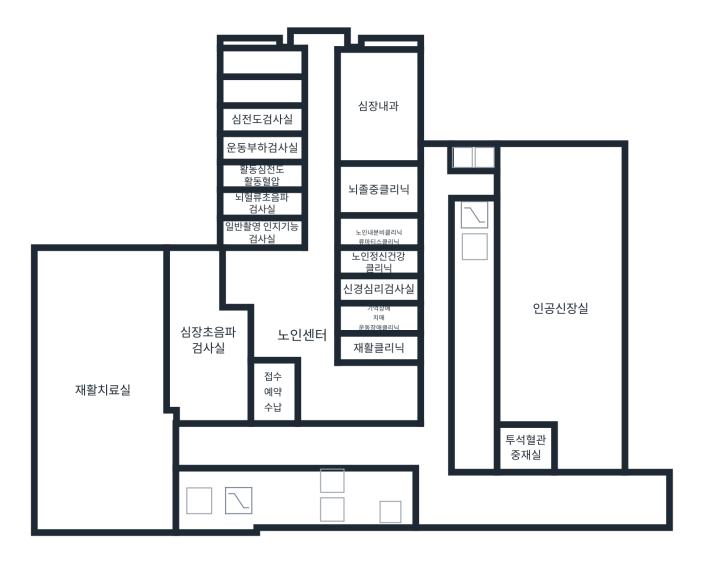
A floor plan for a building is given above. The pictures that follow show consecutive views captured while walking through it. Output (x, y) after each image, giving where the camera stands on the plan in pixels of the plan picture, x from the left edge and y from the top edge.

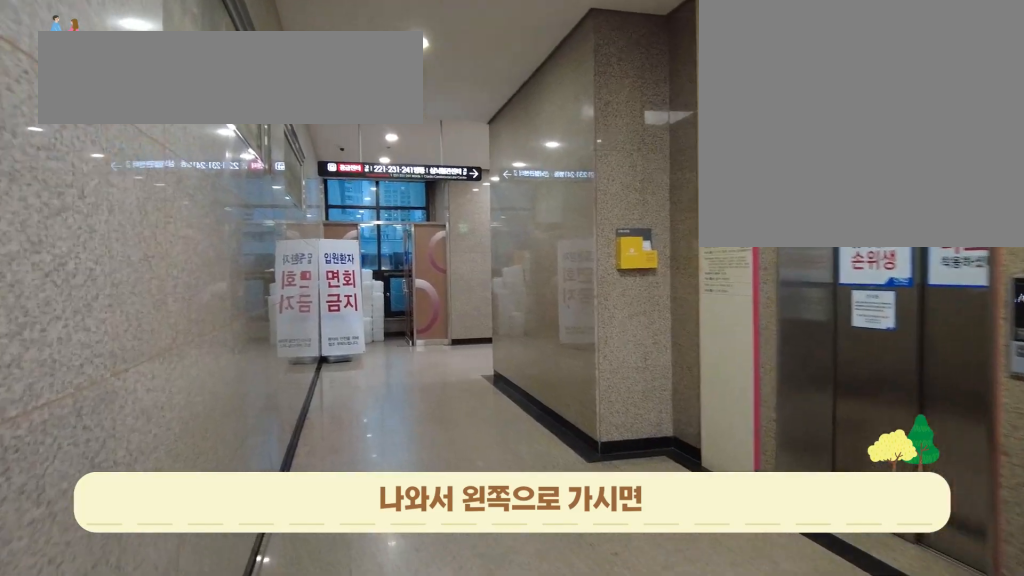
(437, 431)
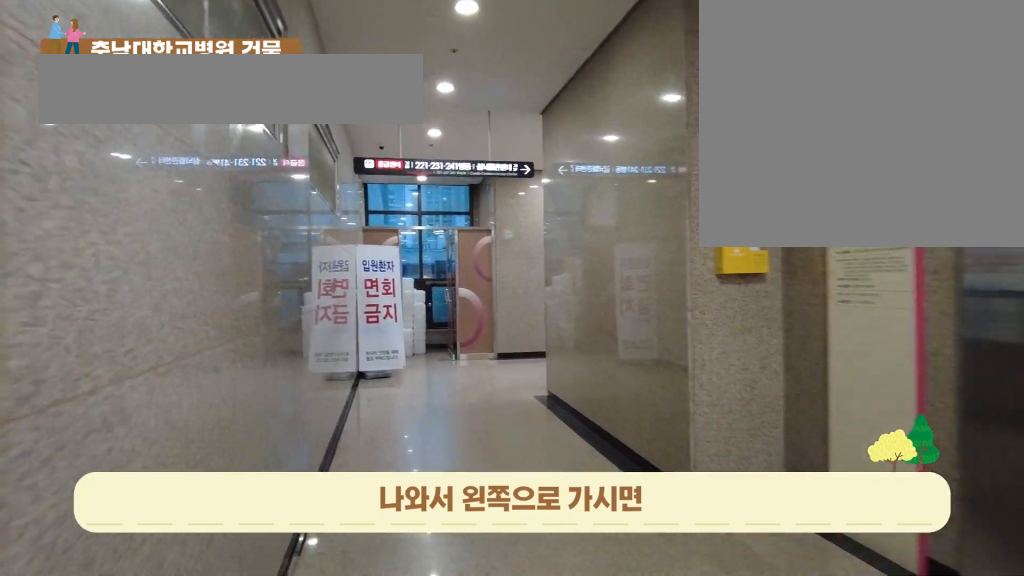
(436, 419)
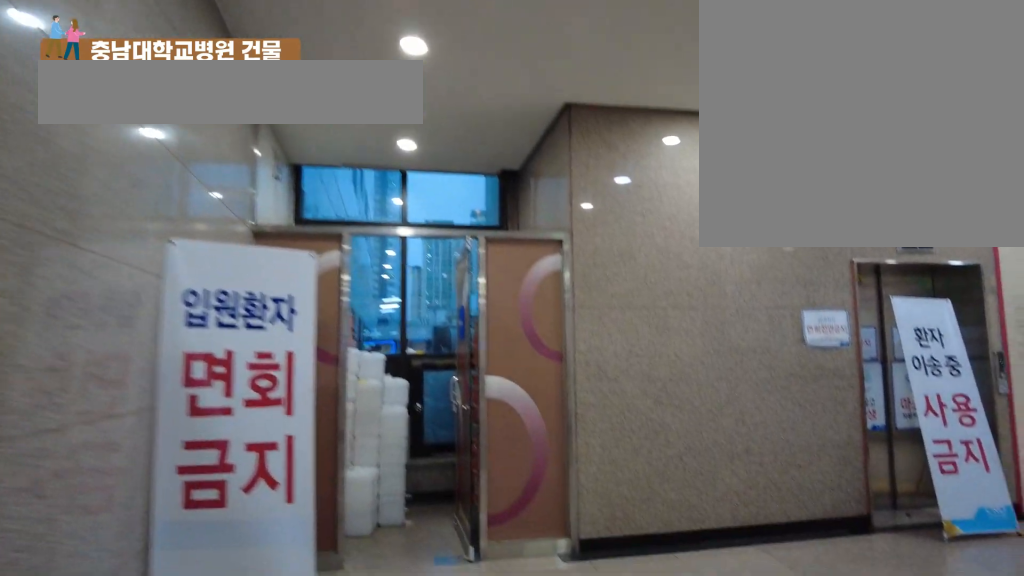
(433, 279)
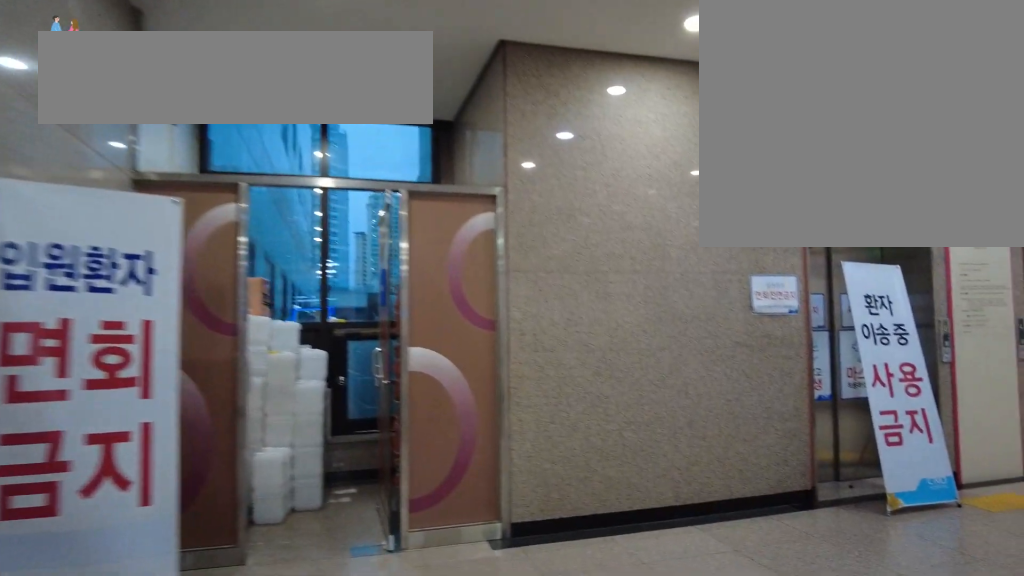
(437, 266)
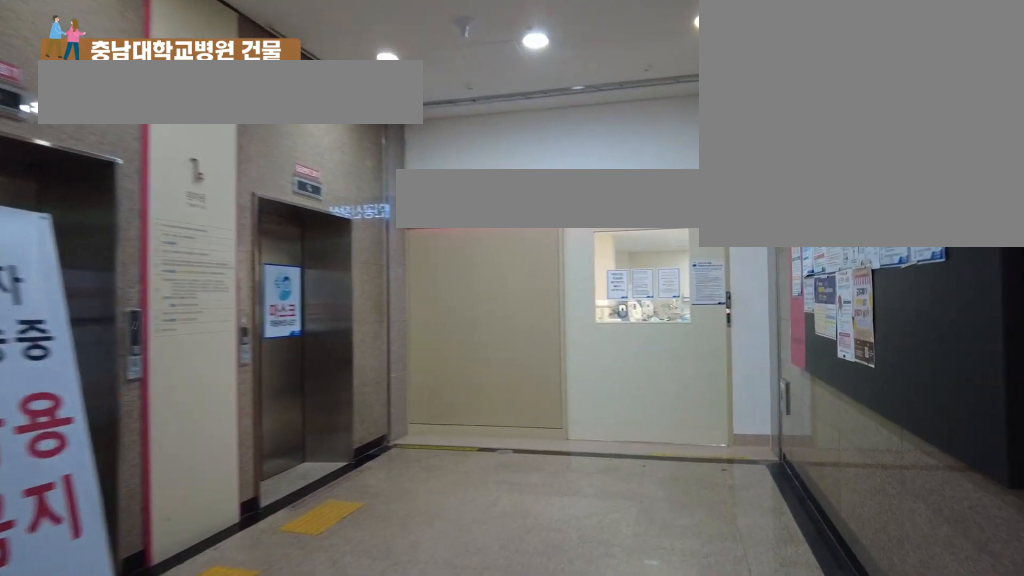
(437, 228)
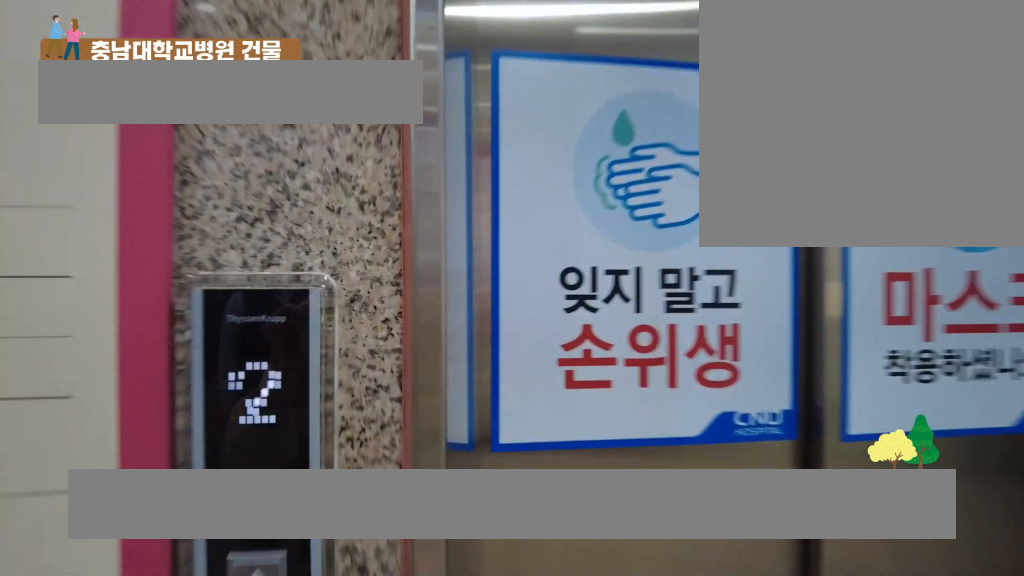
(469, 189)
